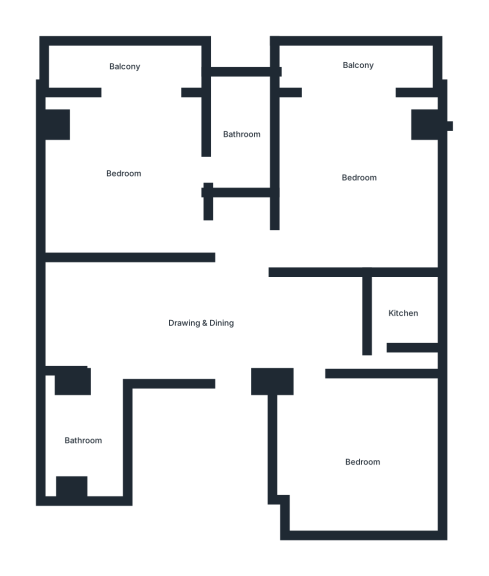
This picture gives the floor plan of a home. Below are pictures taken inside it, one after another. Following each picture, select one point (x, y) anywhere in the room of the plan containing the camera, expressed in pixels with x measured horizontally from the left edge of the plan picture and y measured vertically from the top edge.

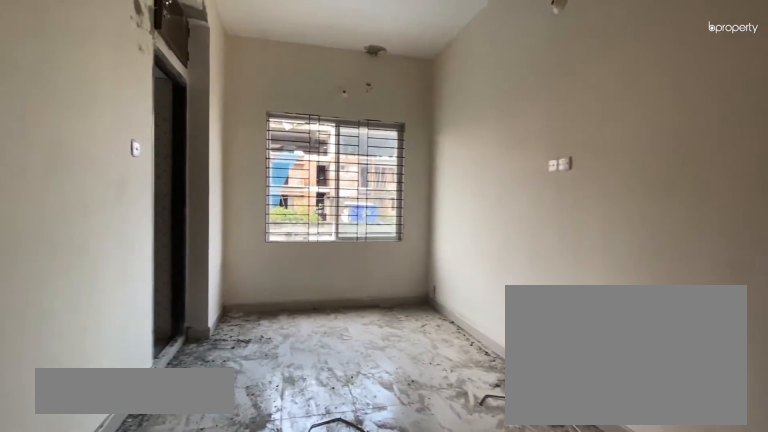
(202, 322)
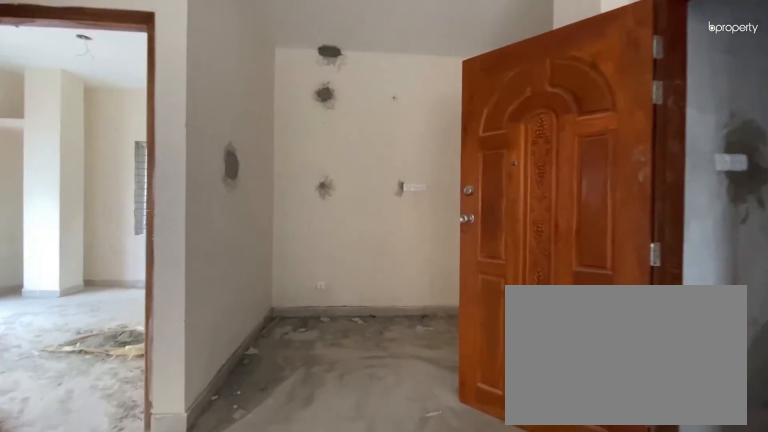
(202, 322)
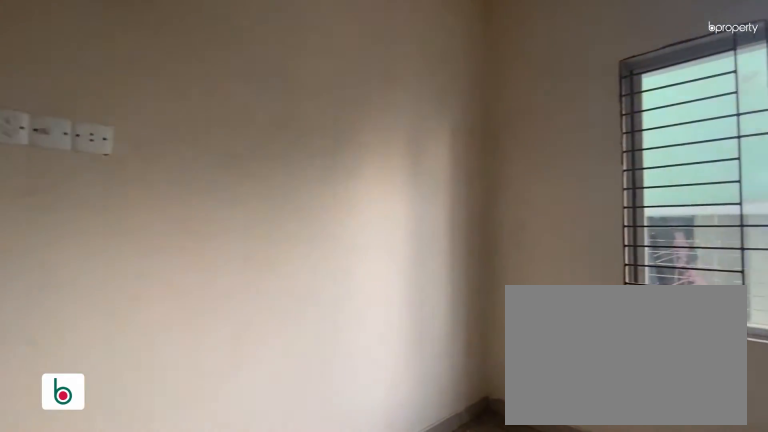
(360, 463)
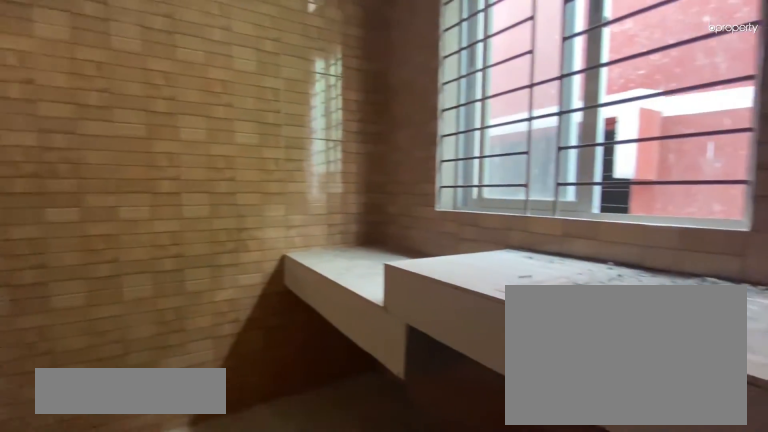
(402, 313)
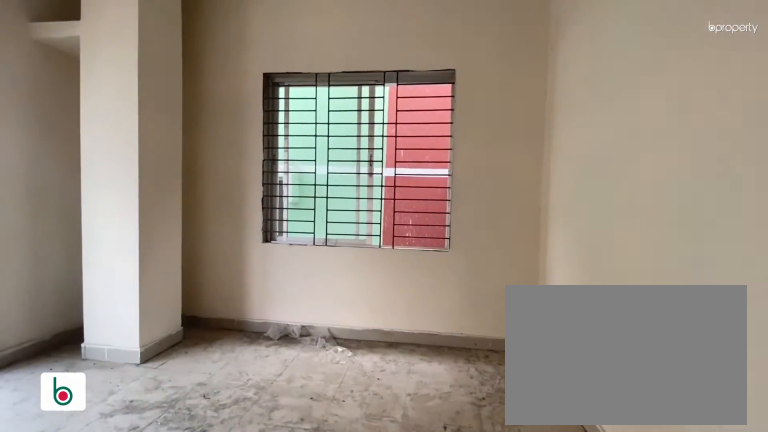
(357, 178)
